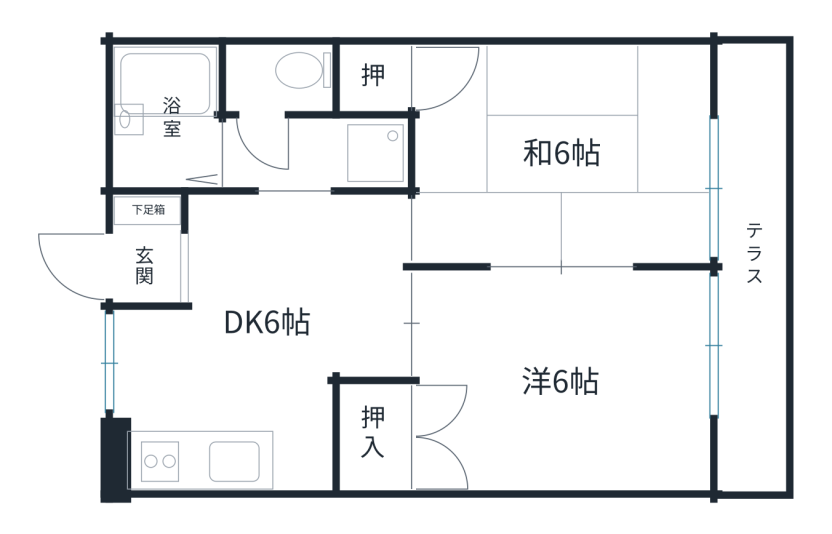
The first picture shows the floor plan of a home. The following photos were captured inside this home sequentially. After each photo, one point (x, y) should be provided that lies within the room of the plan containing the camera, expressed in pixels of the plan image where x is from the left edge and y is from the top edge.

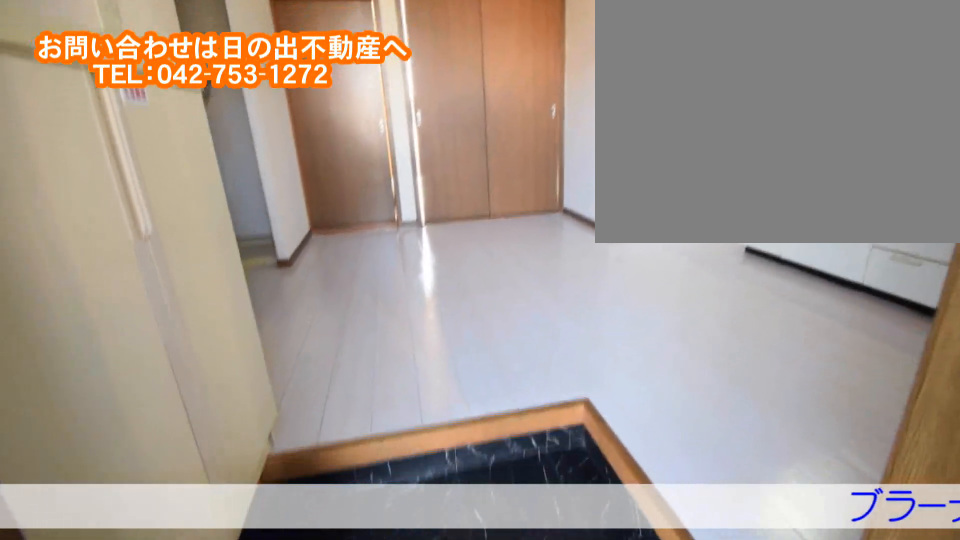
(182, 265)
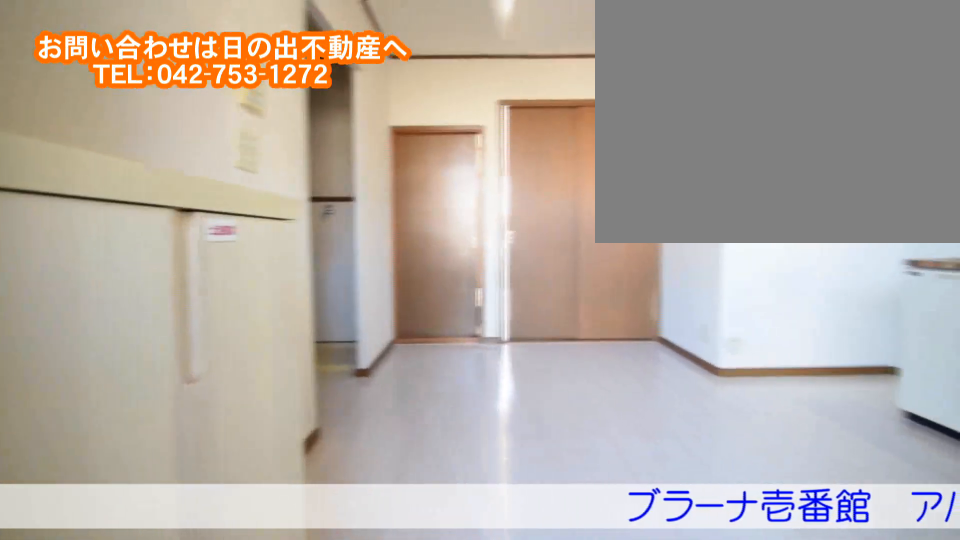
(180, 264)
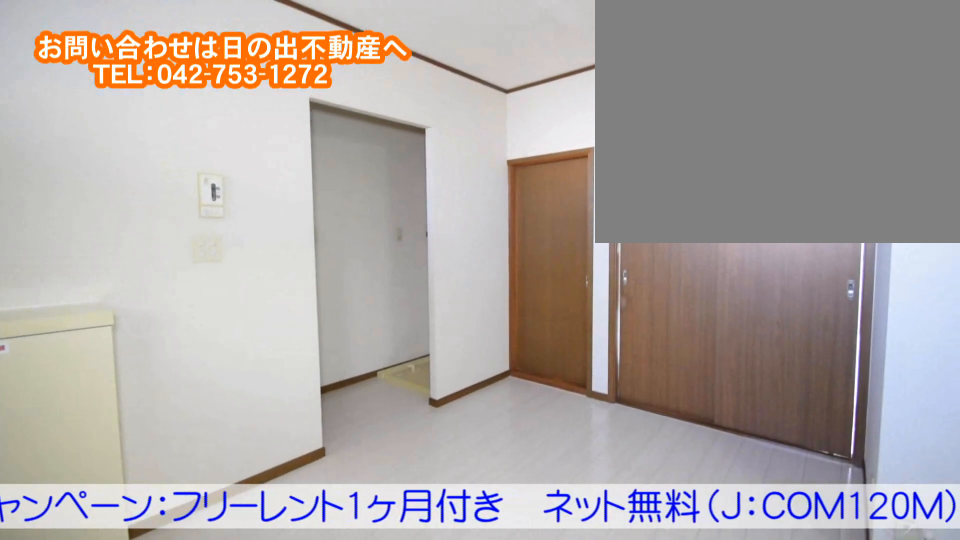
(272, 357)
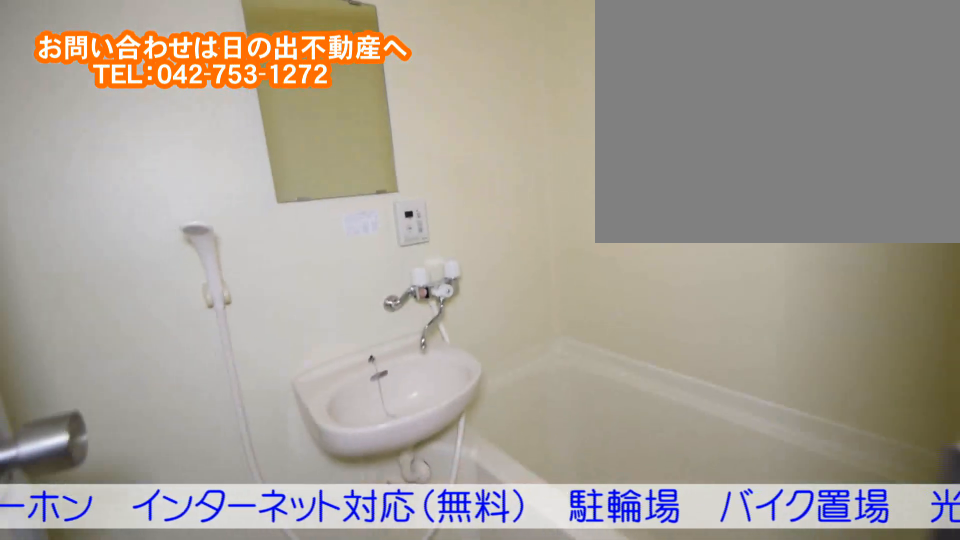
(169, 136)
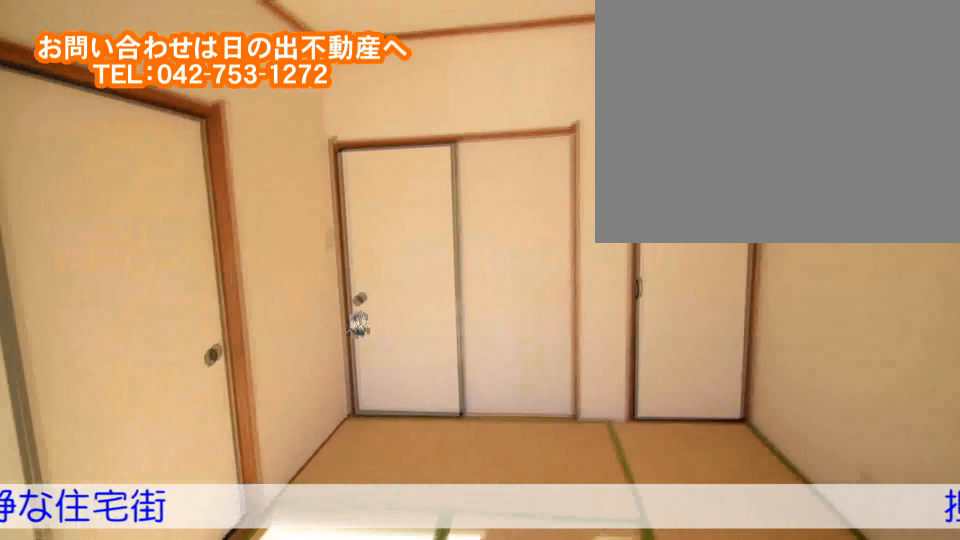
(634, 152)
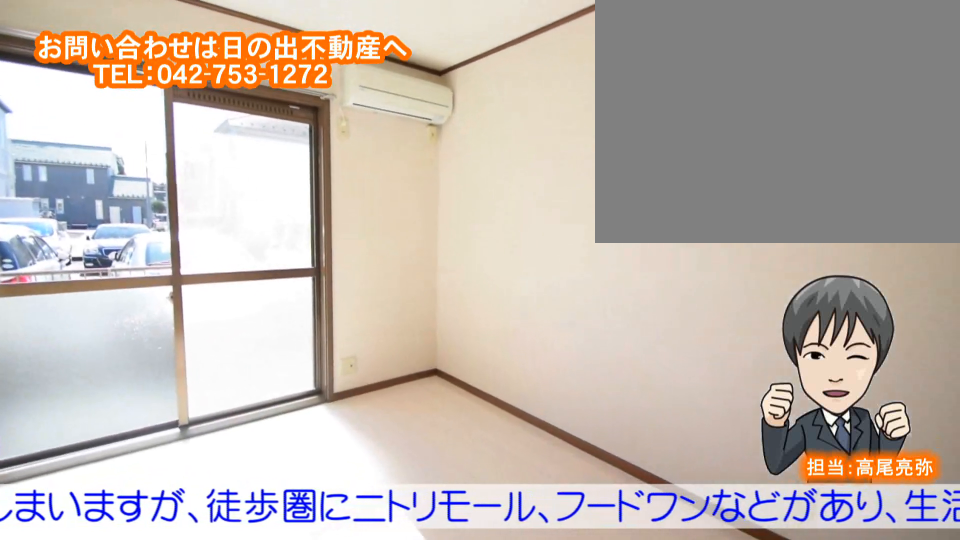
(640, 372)
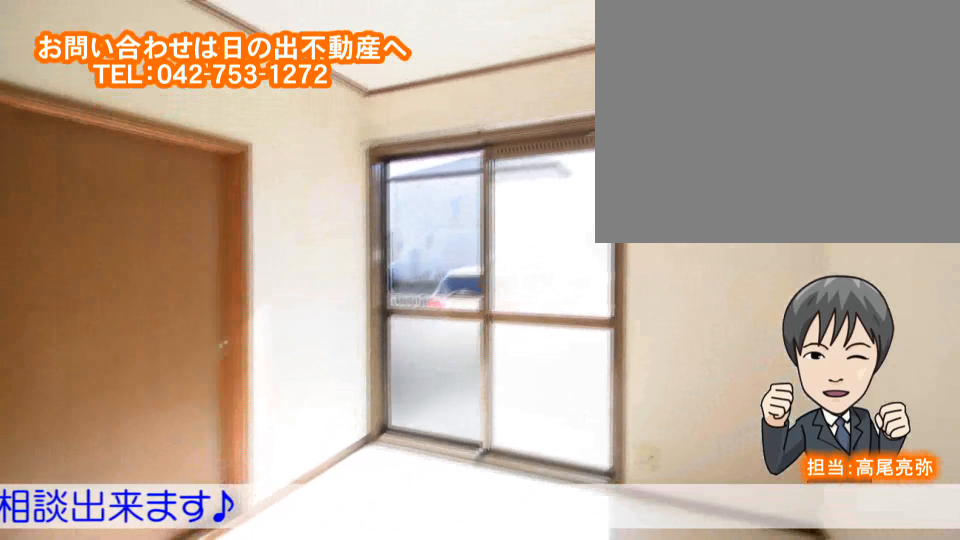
(640, 372)
